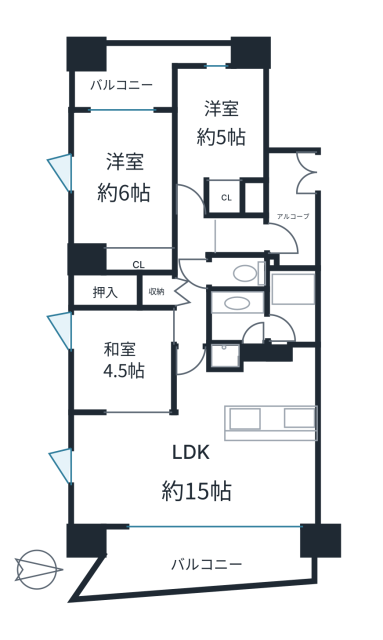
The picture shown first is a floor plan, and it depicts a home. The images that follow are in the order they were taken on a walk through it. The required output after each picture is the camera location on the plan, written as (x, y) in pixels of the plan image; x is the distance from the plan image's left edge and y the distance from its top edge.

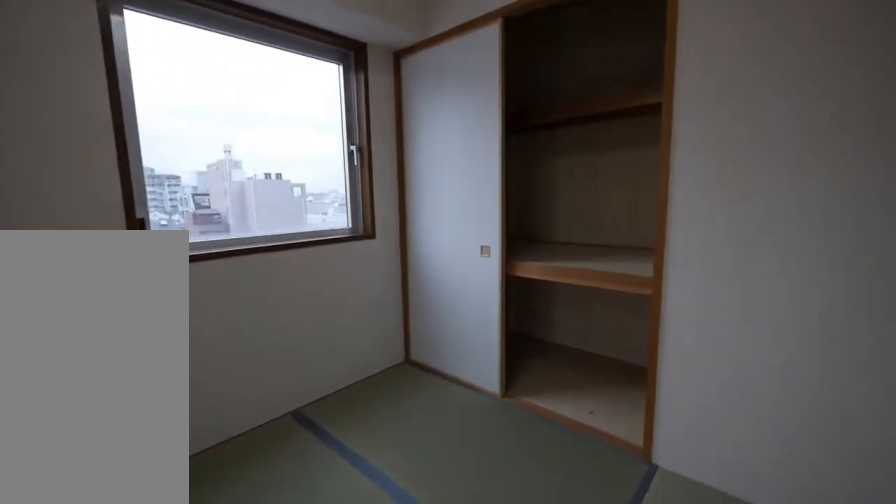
(110, 373)
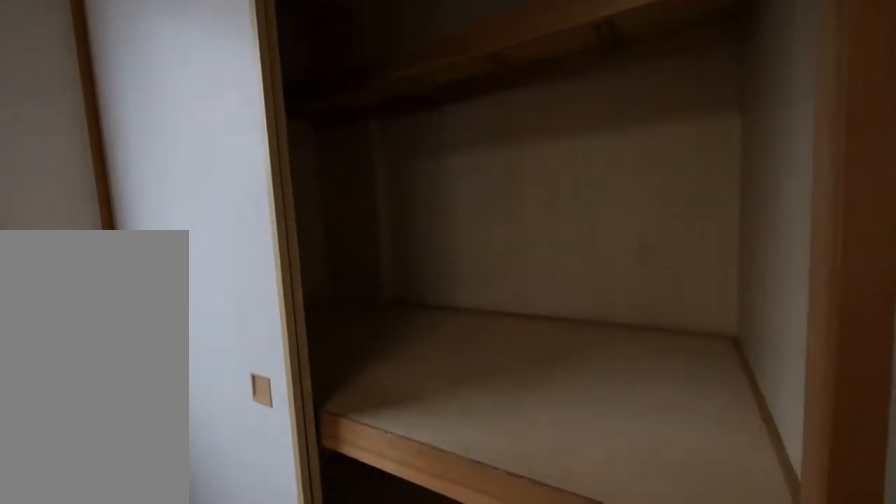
(111, 373)
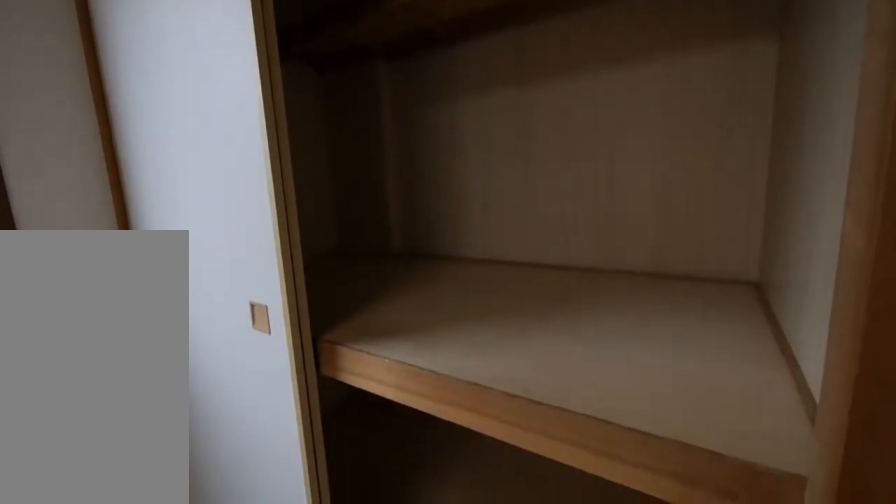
(110, 373)
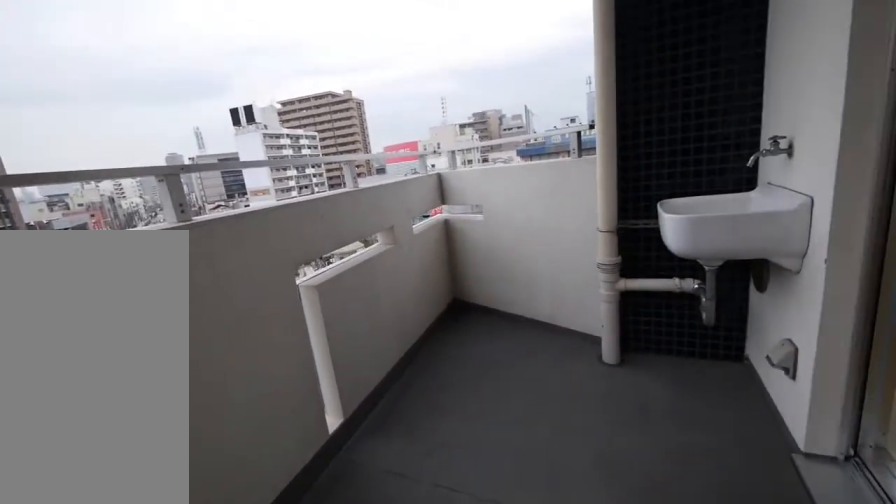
(125, 561)
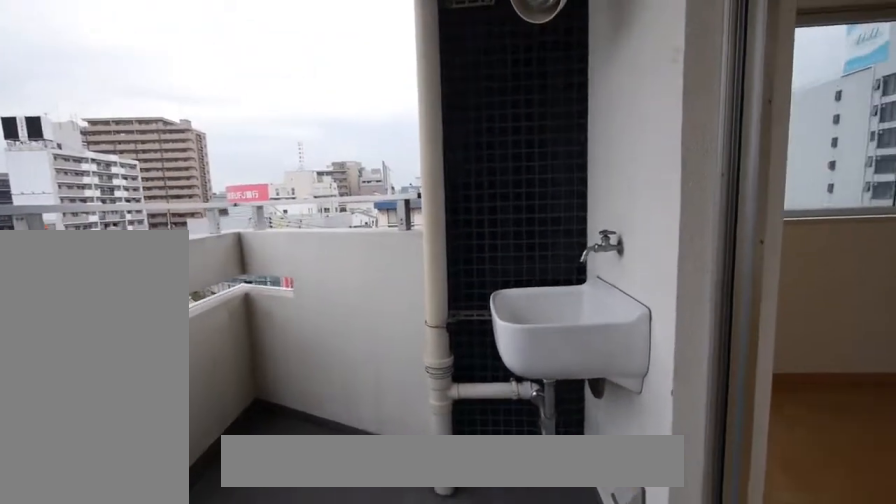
(124, 561)
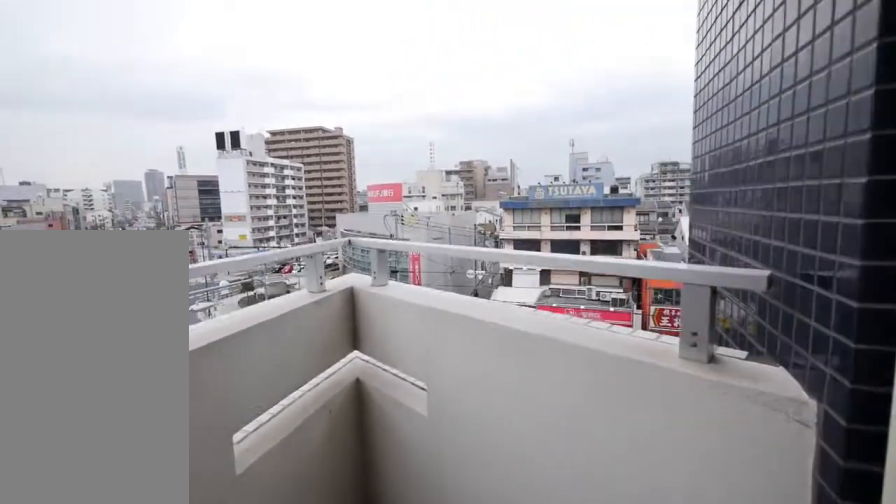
(124, 559)
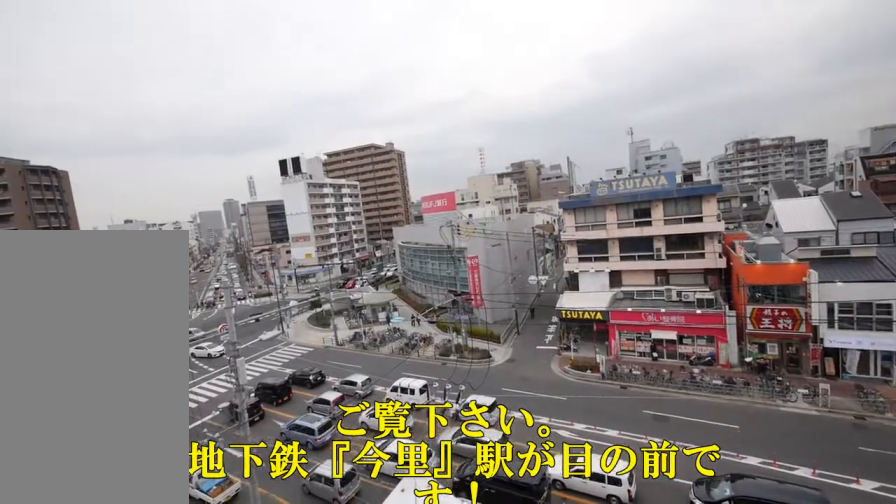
(124, 561)
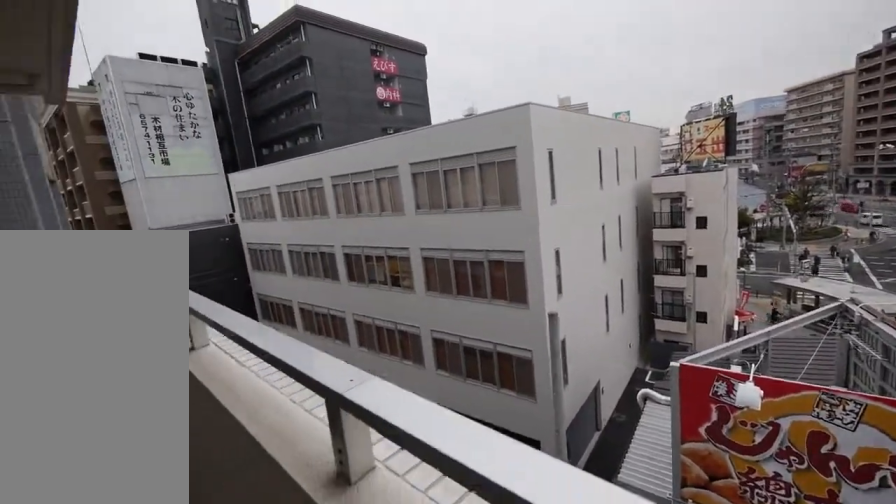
(124, 561)
